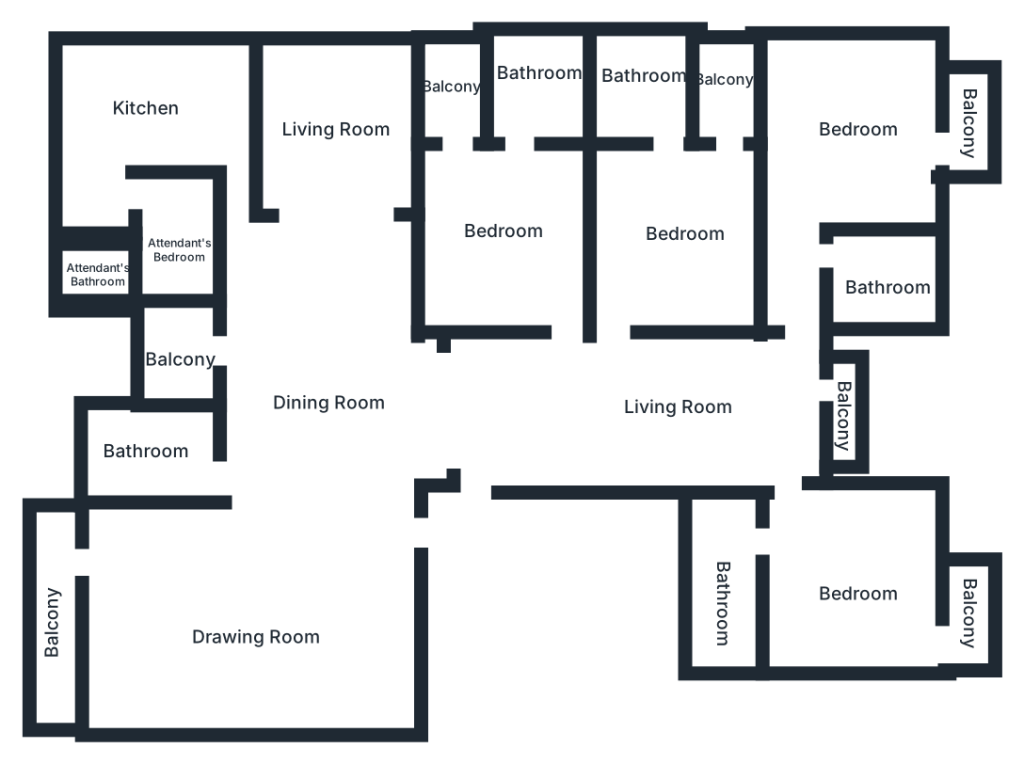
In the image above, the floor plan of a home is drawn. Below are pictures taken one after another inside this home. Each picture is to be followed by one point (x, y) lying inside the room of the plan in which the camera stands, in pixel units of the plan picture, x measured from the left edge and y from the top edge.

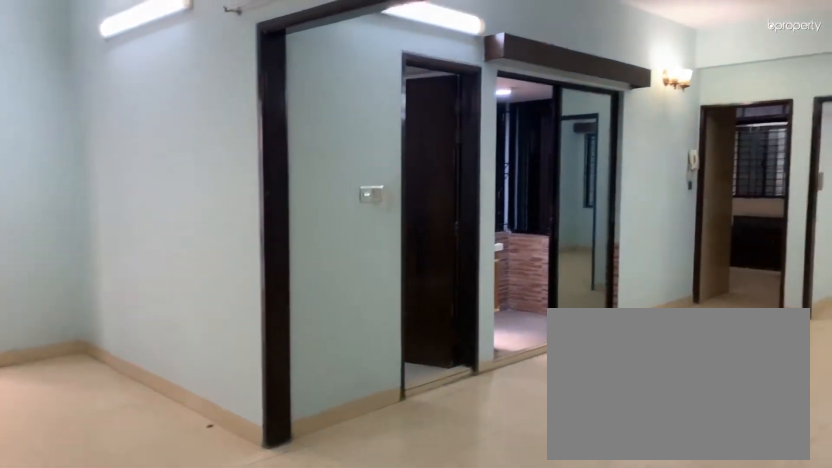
(255, 611)
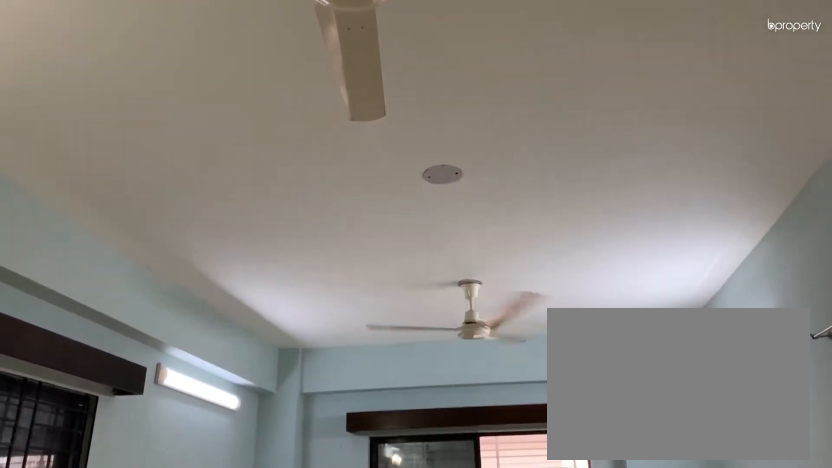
(255, 611)
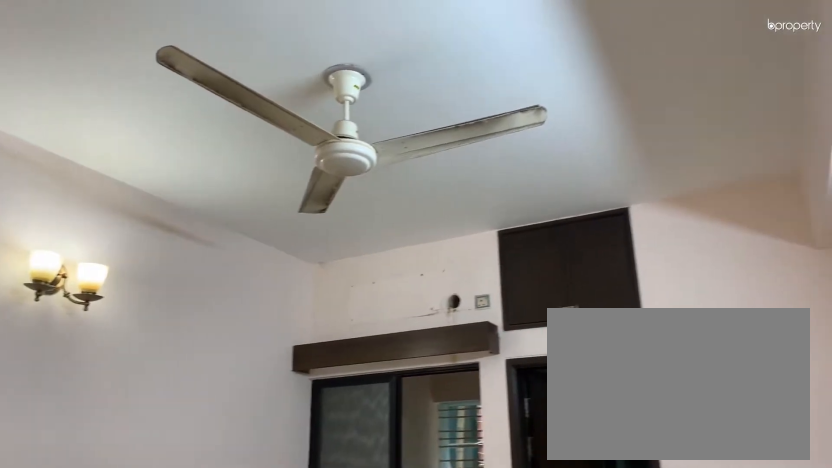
(499, 217)
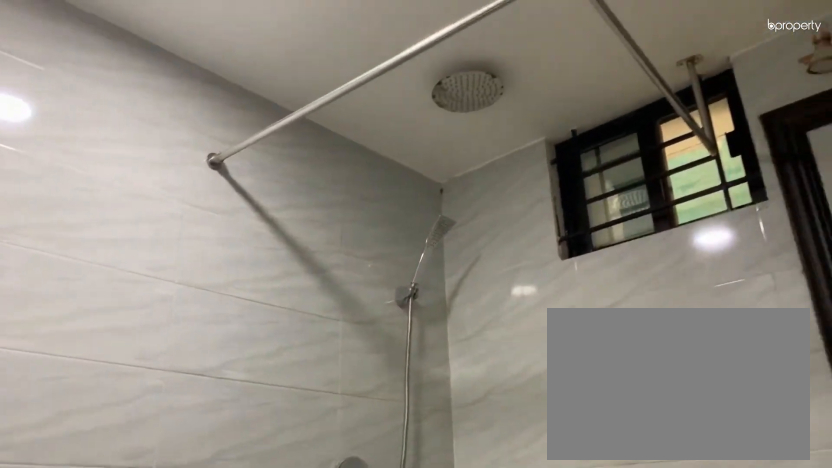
(645, 84)
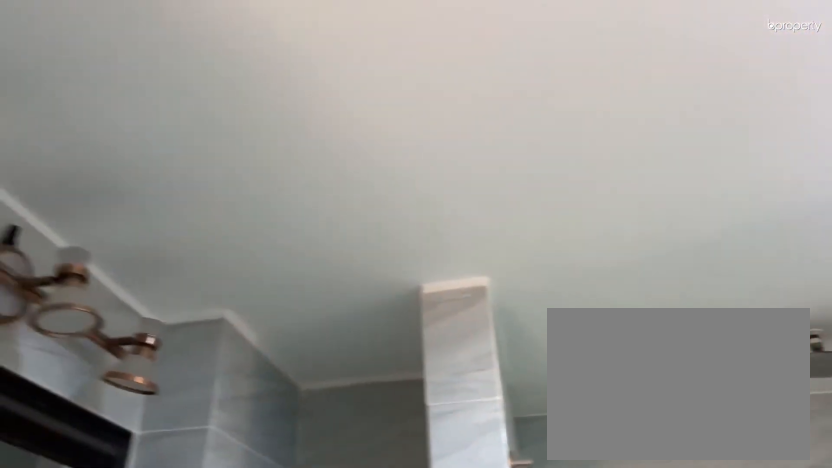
(885, 281)
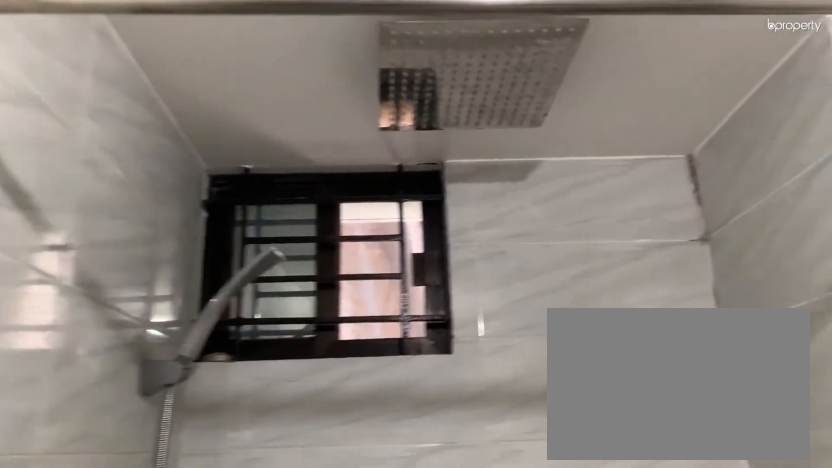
(723, 593)
